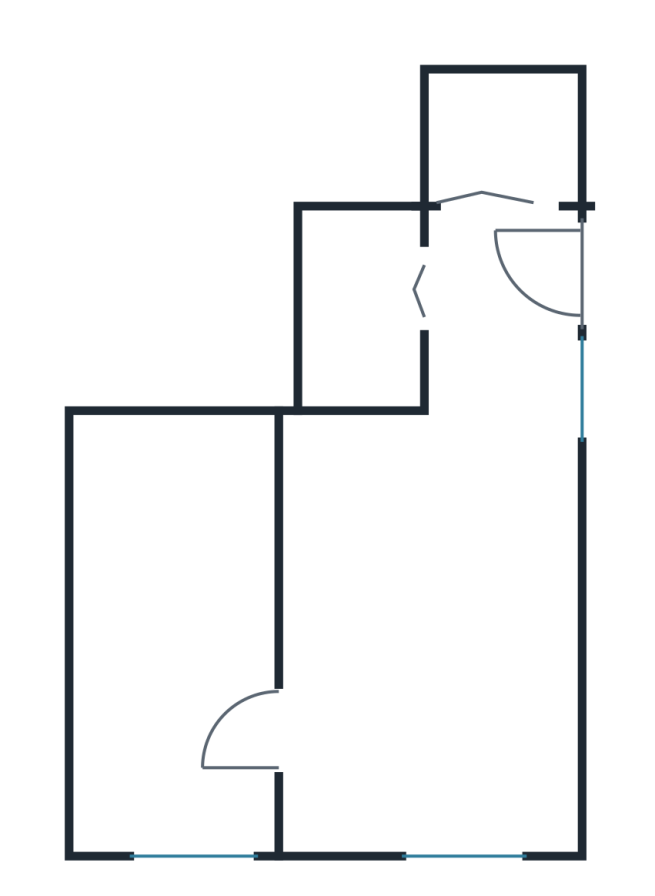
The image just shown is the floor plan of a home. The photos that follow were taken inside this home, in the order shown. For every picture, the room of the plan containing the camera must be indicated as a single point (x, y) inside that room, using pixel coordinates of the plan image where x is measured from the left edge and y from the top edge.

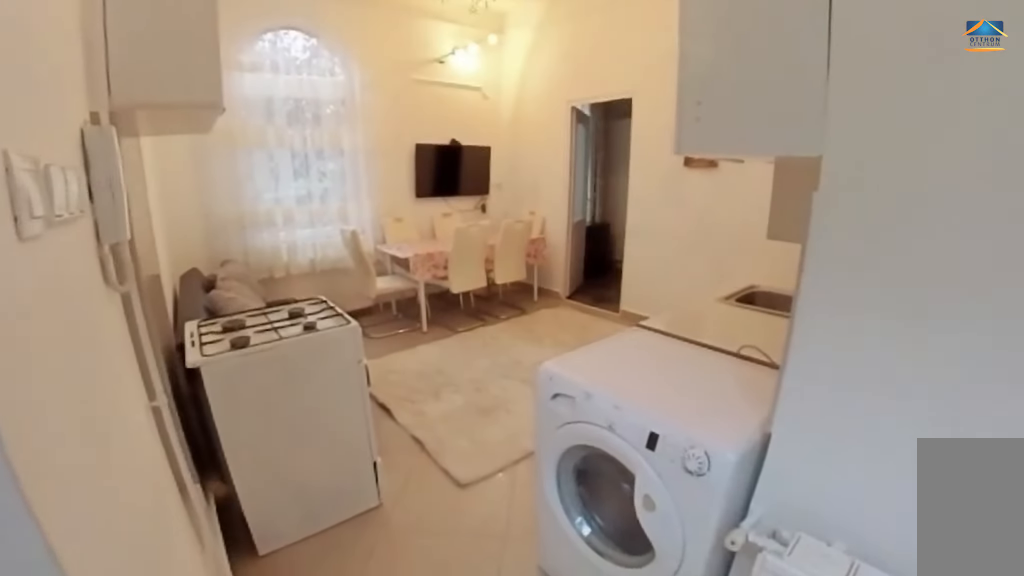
(433, 591)
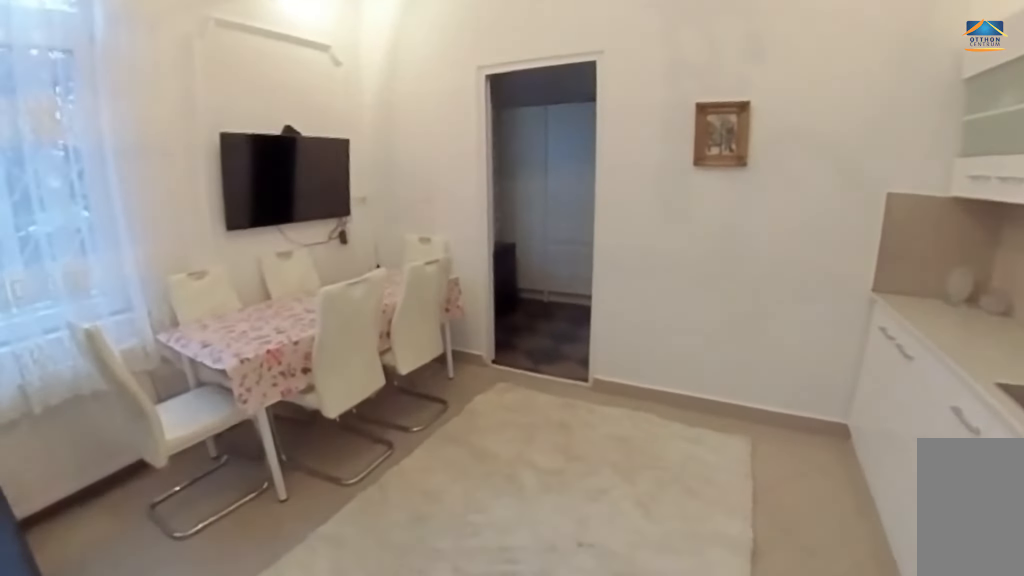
(433, 591)
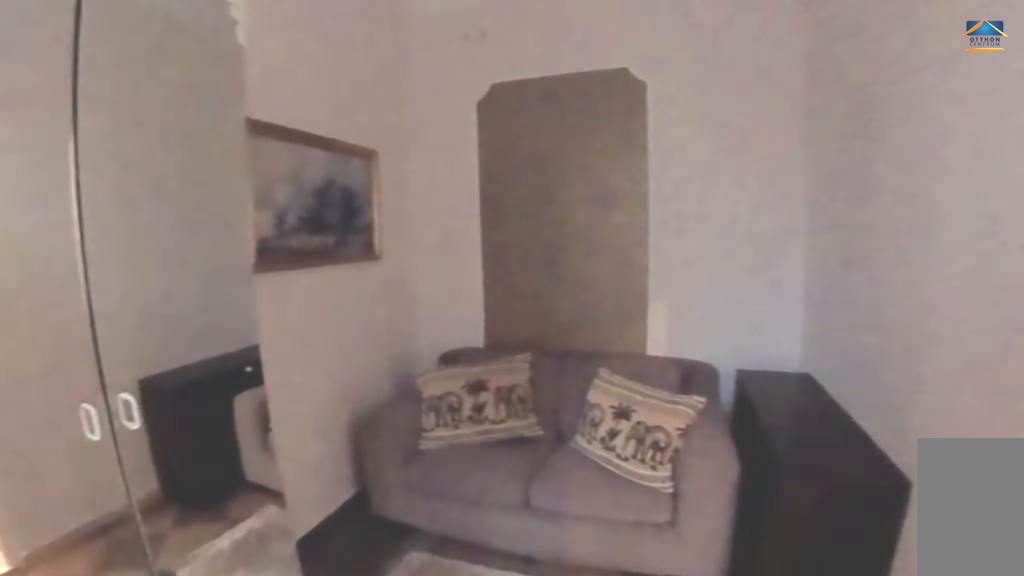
(177, 632)
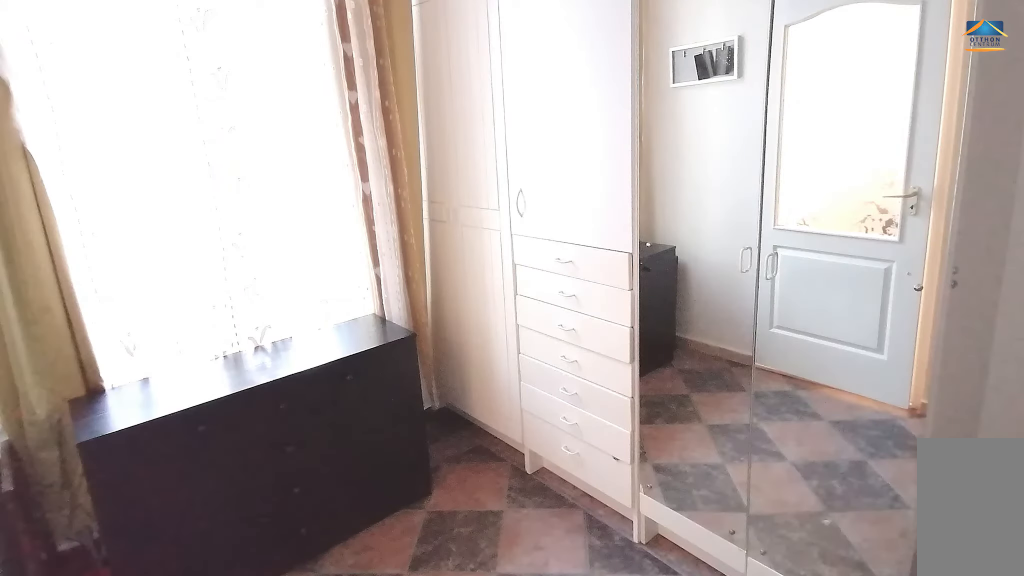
(176, 632)
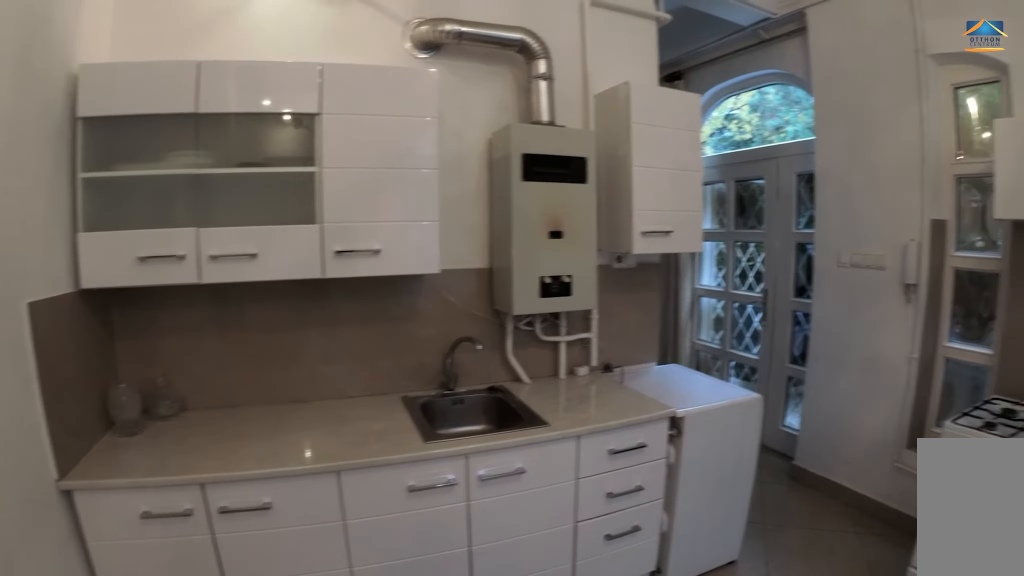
(433, 591)
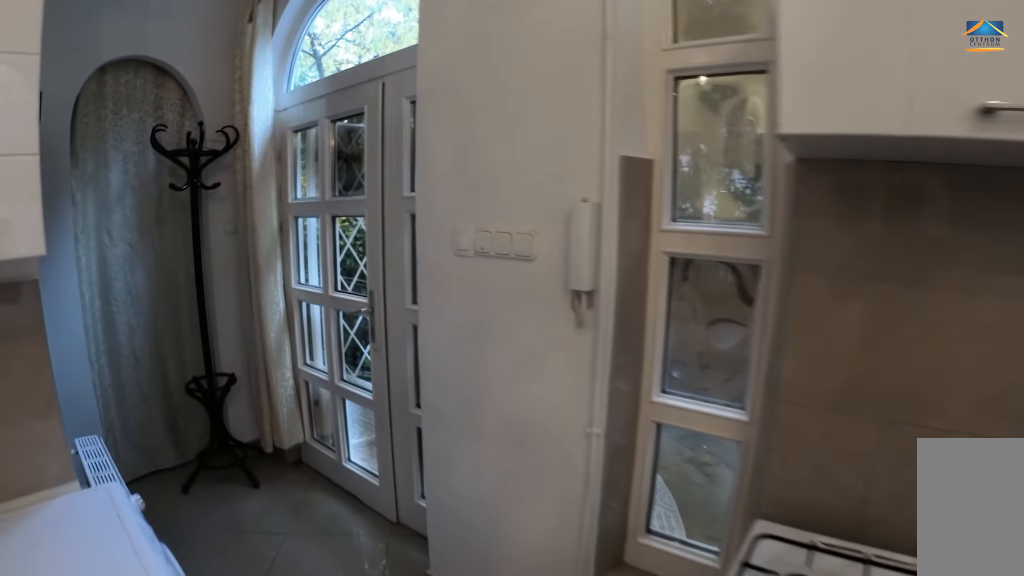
(506, 353)
